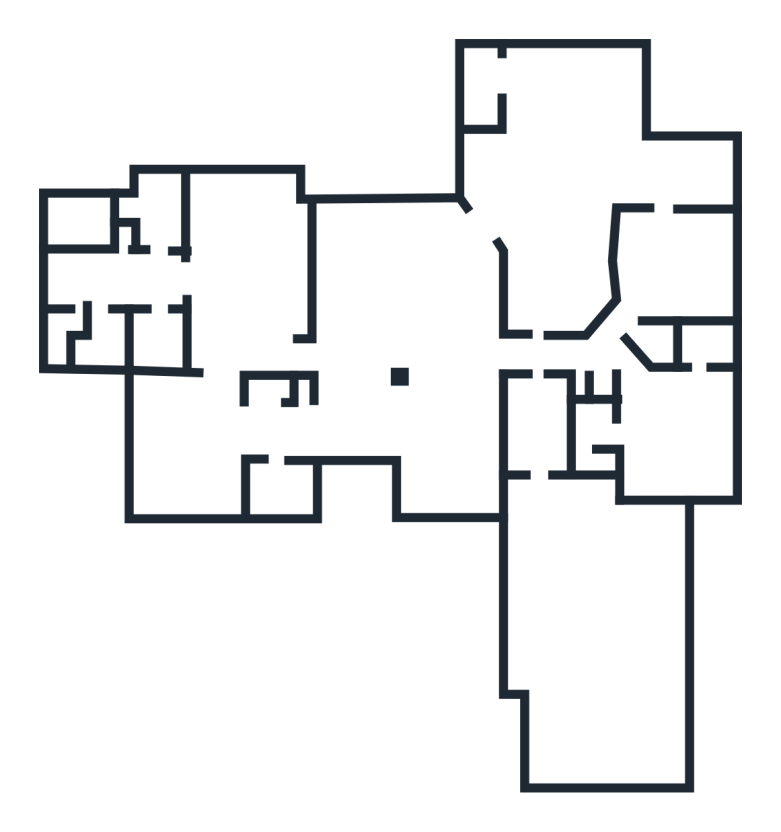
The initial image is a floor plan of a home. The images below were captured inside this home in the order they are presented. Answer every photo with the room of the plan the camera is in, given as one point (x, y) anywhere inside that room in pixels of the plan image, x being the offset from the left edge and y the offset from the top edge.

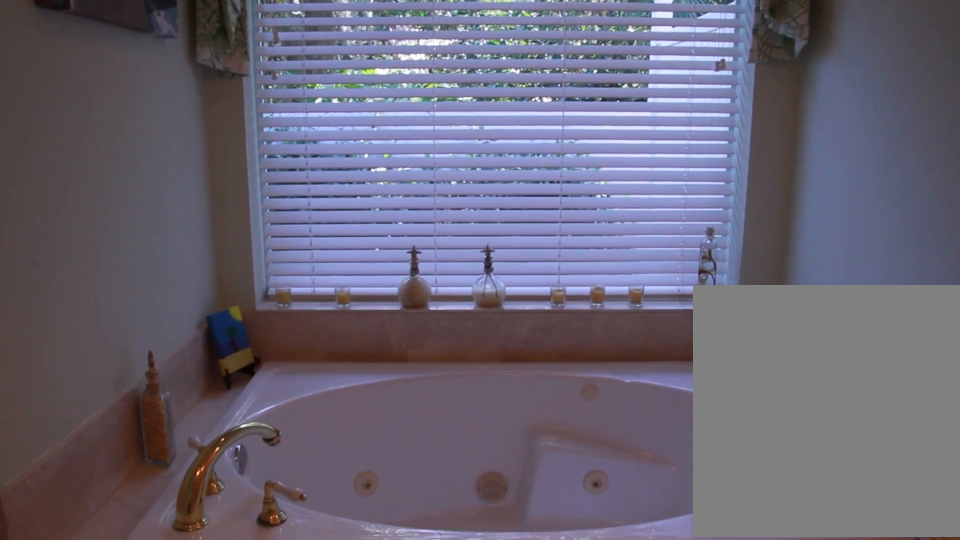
(111, 273)
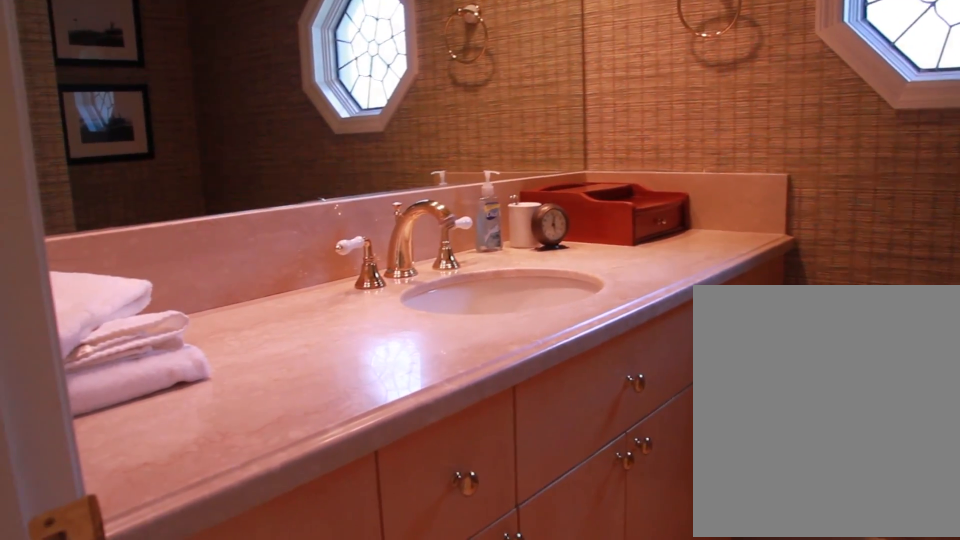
(108, 342)
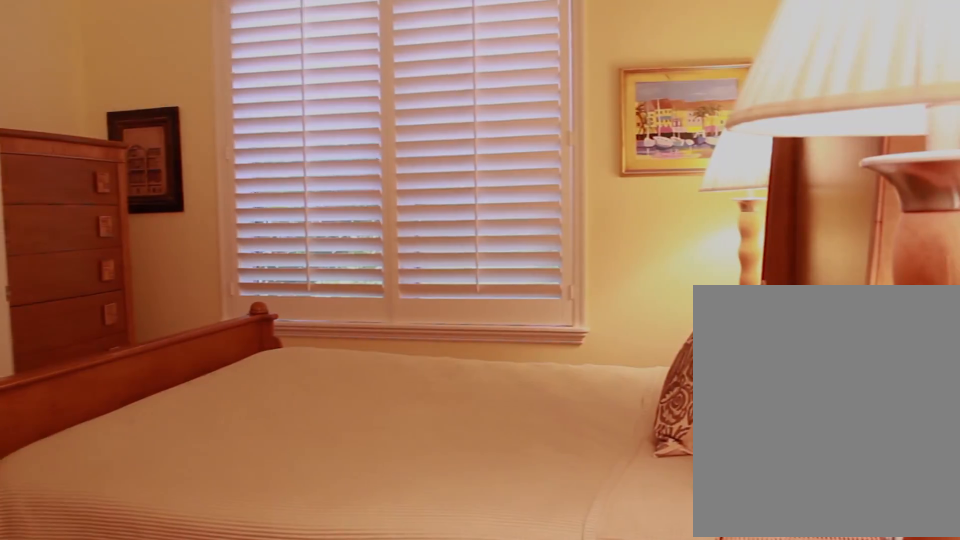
(685, 430)
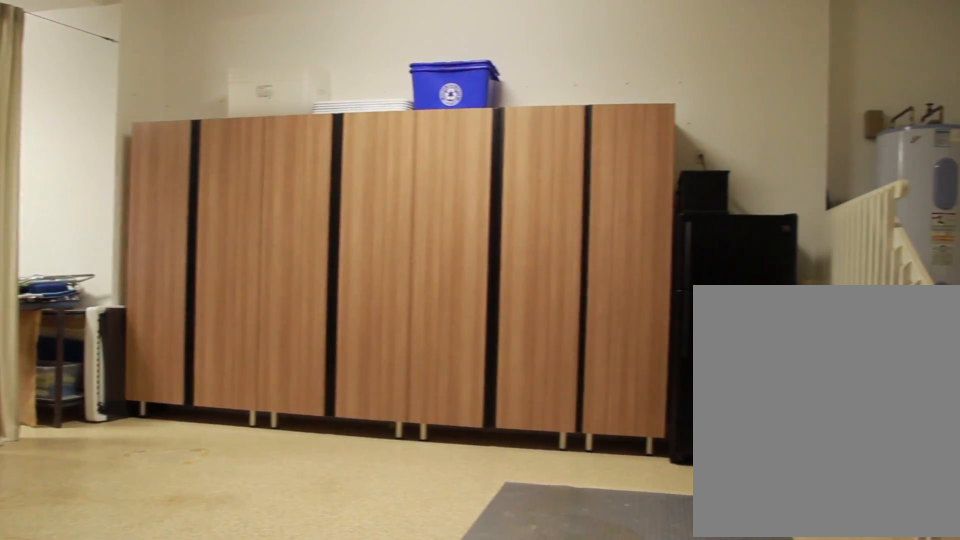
(600, 620)
